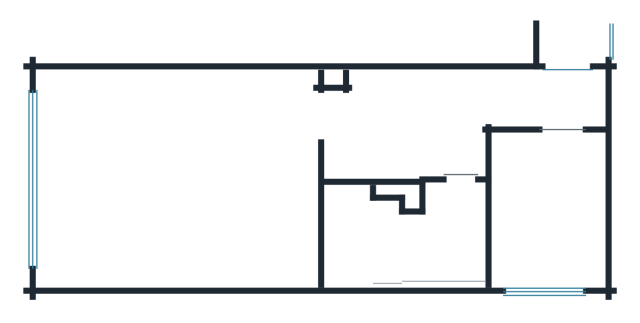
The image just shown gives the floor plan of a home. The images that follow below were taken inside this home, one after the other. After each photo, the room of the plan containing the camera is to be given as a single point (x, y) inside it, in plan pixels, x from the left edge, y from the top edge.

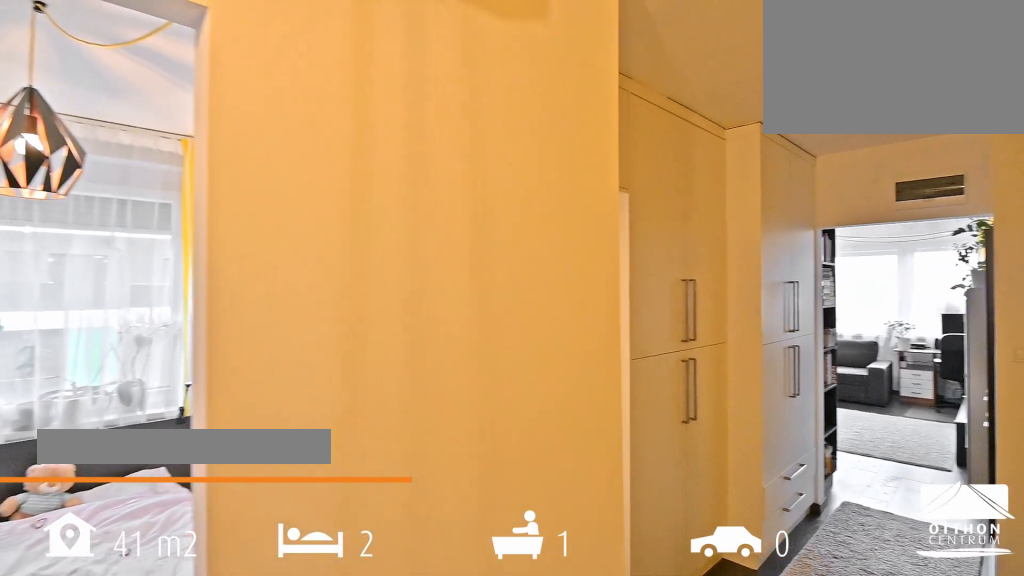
(402, 120)
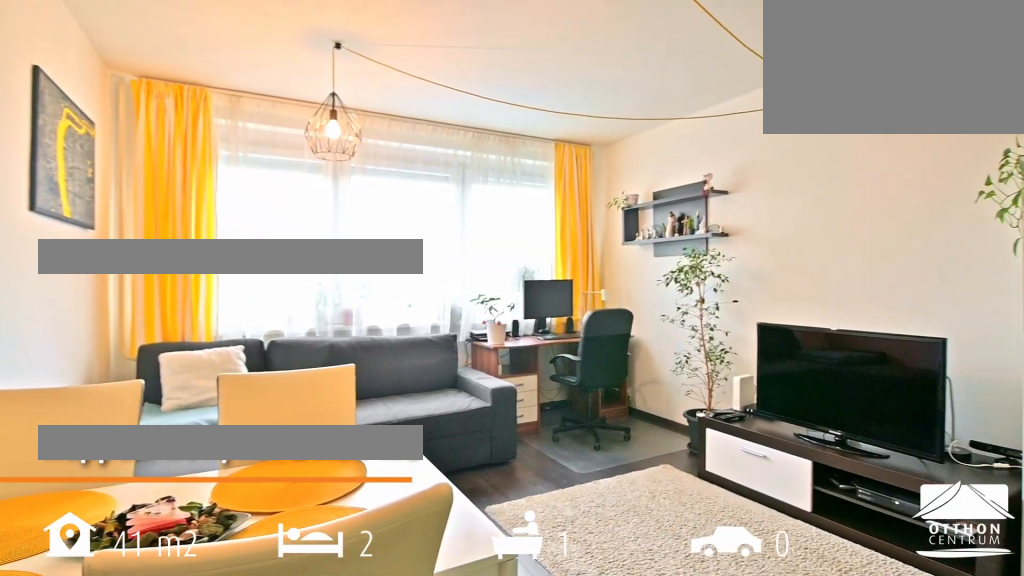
(171, 182)
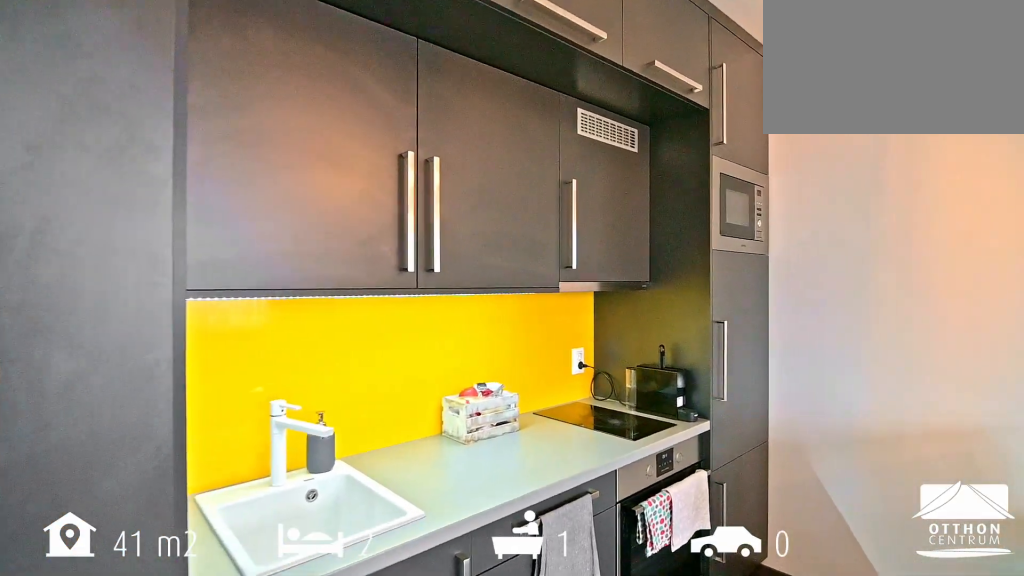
(171, 182)
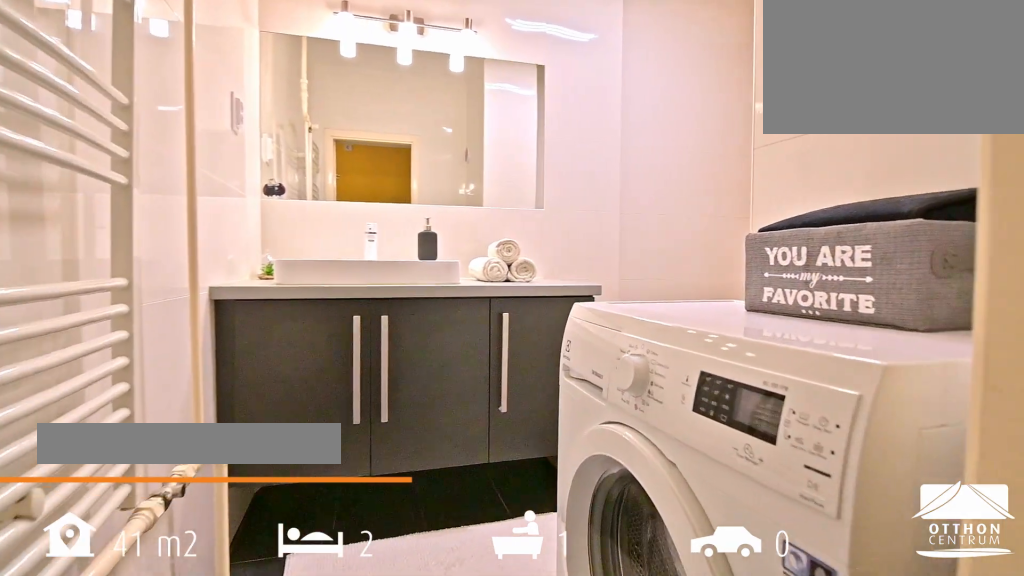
(402, 235)
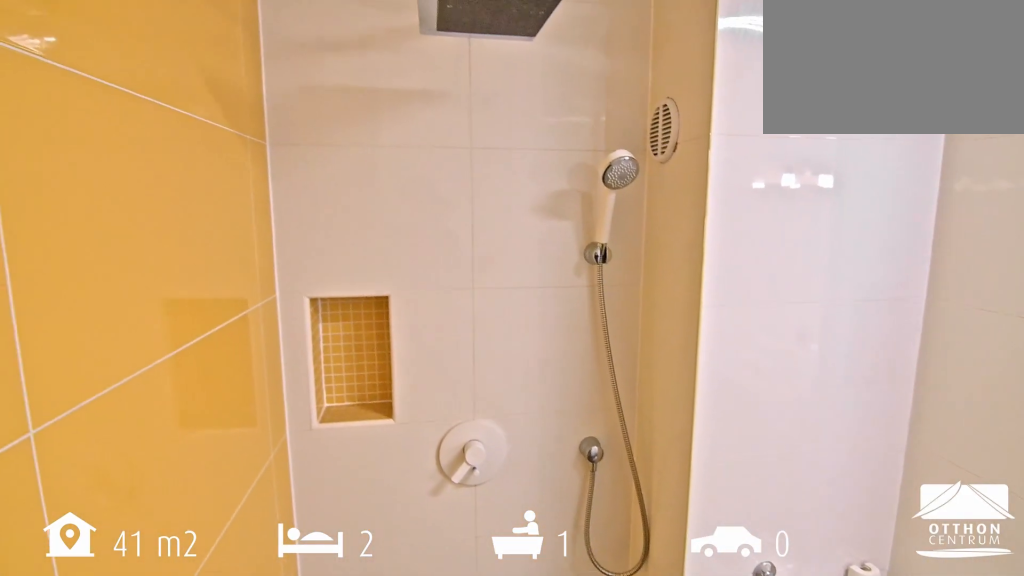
(402, 235)
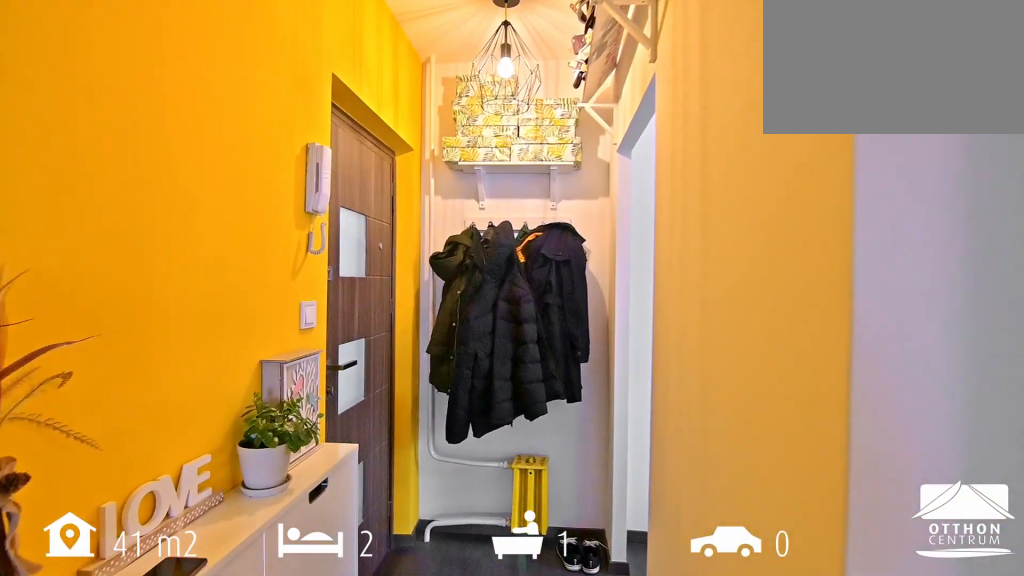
(526, 102)
